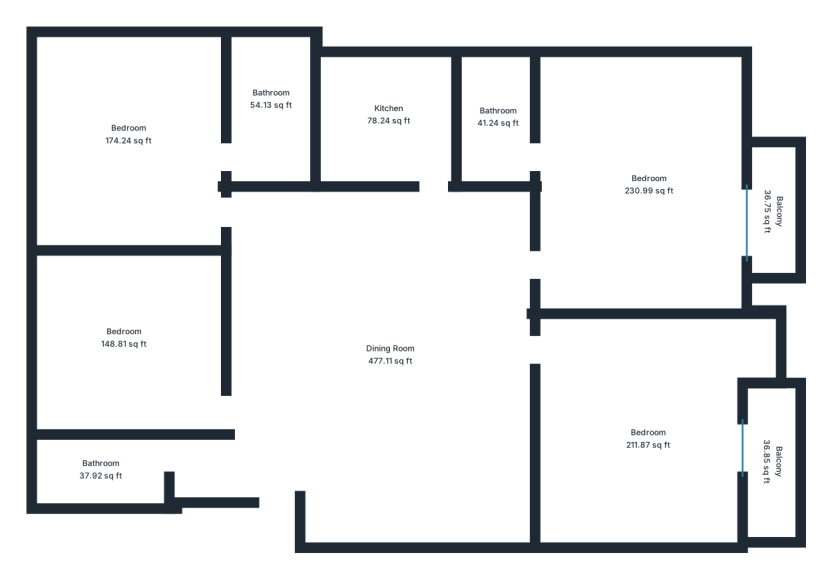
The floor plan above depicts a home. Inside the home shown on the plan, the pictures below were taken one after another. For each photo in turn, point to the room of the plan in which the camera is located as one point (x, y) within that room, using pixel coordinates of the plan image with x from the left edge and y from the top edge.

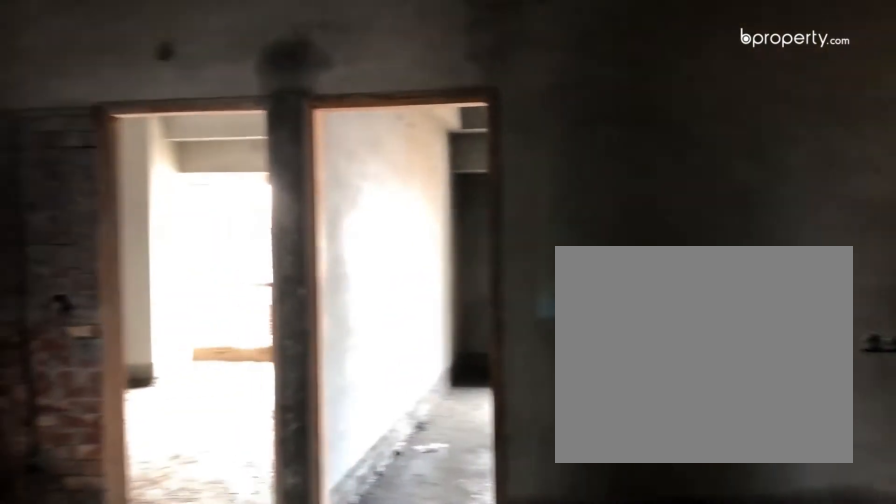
(391, 358)
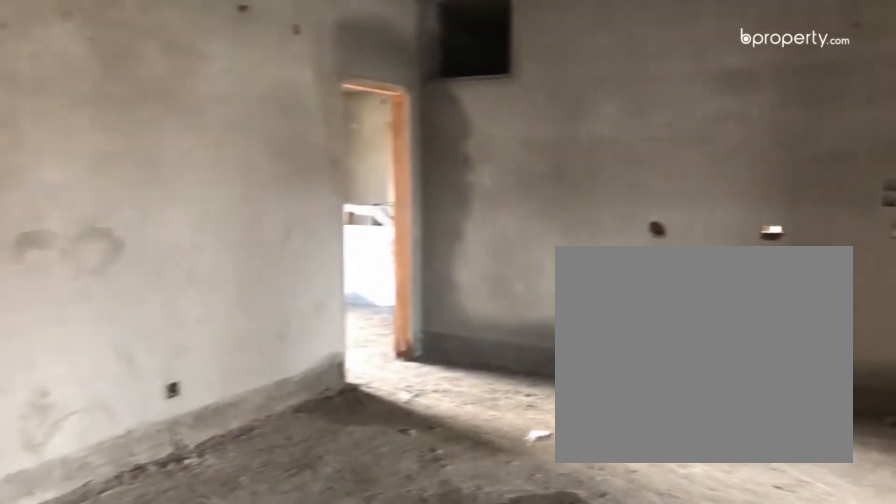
(391, 358)
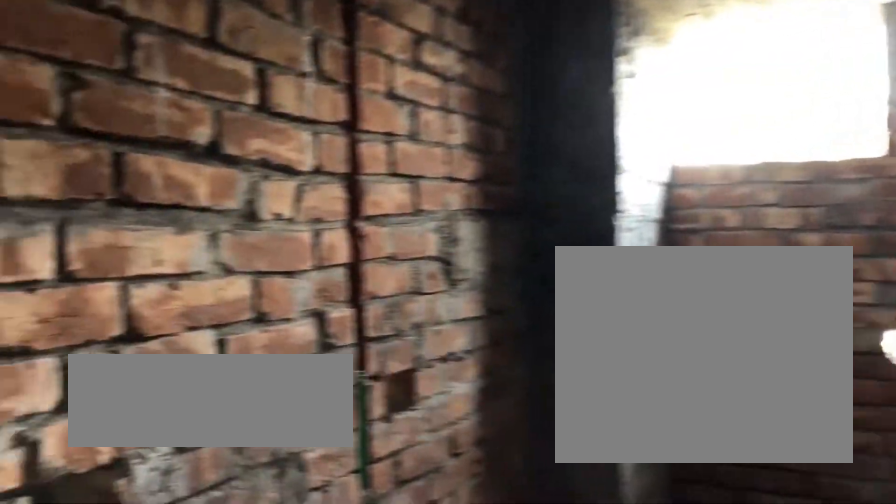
(97, 469)
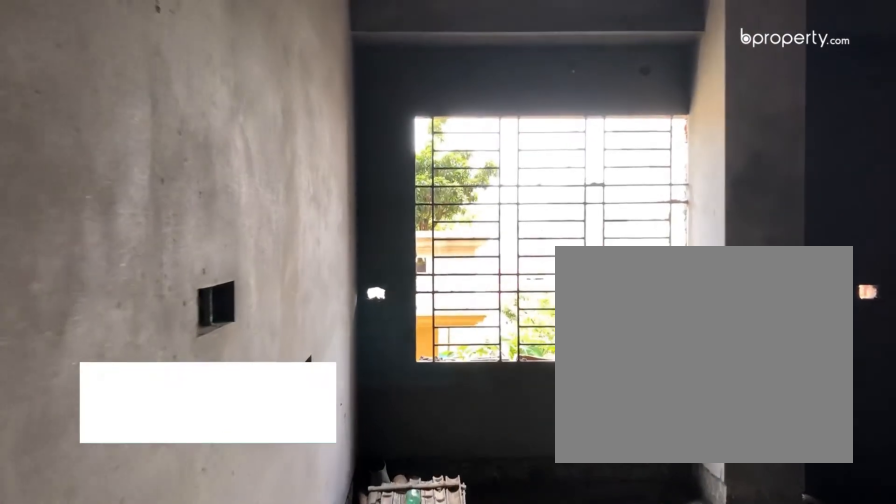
(130, 135)
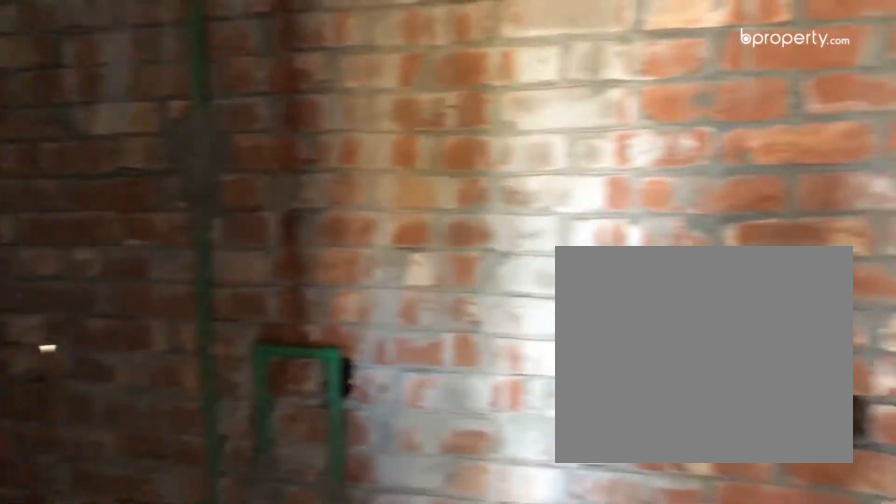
(271, 105)
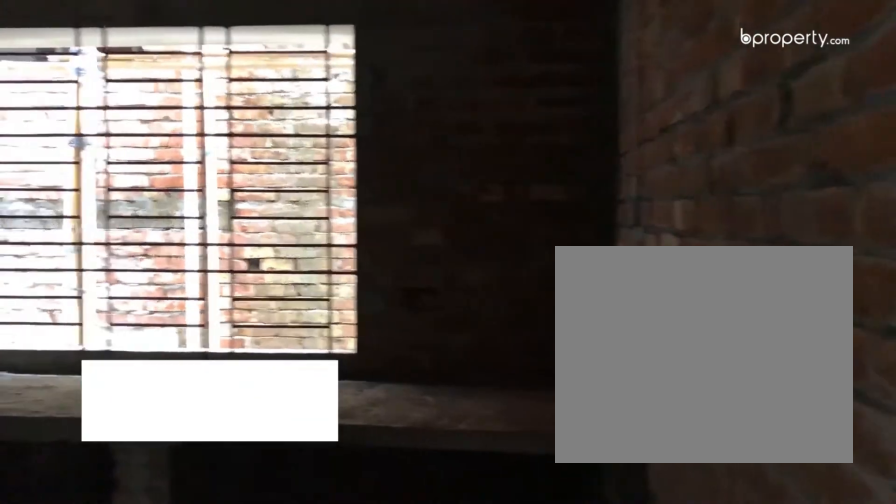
(396, 116)
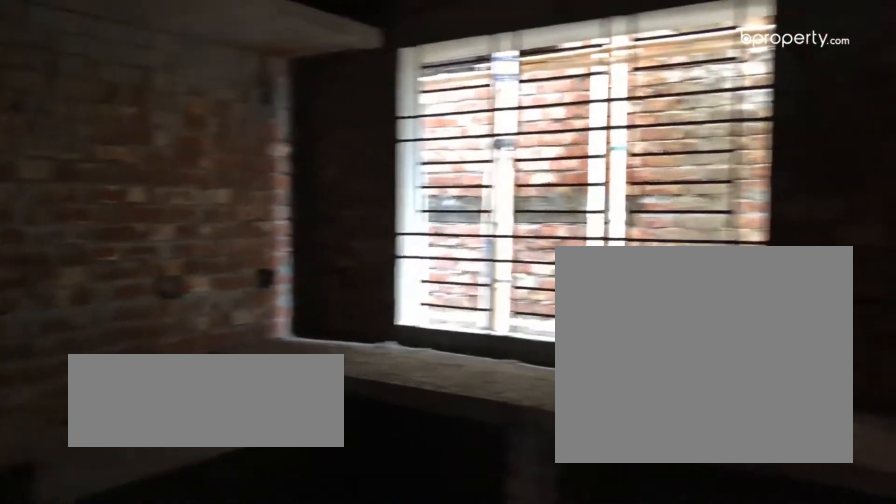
(388, 114)
